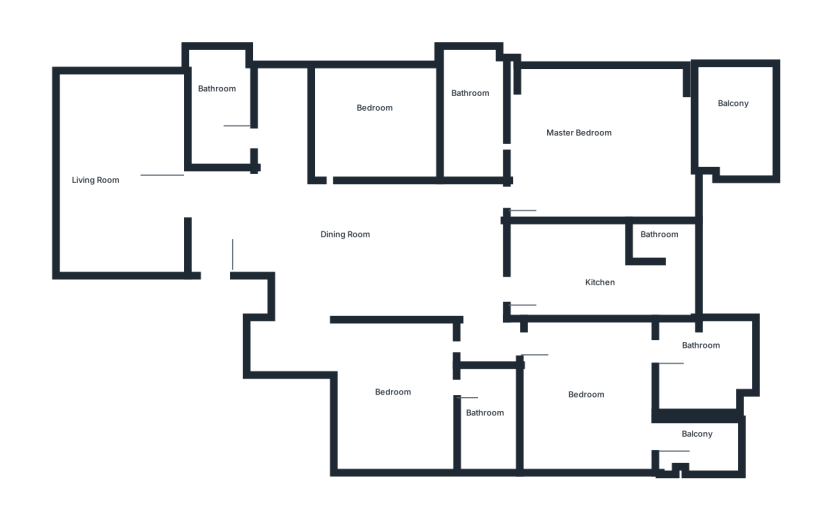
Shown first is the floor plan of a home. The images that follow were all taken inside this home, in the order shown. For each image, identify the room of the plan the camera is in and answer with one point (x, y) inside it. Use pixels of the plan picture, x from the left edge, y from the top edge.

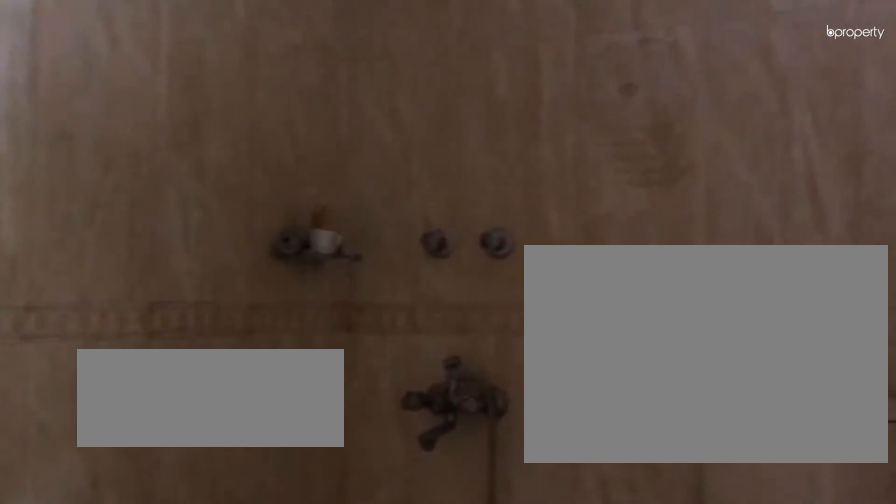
(465, 111)
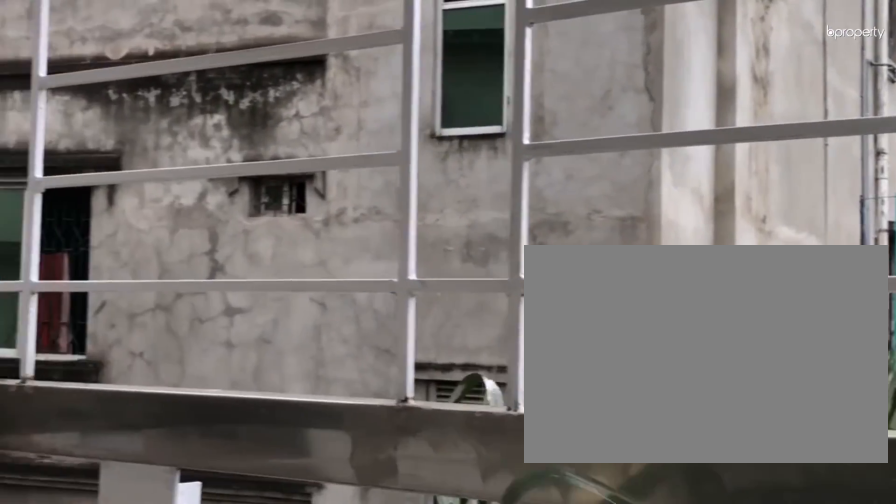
(735, 122)
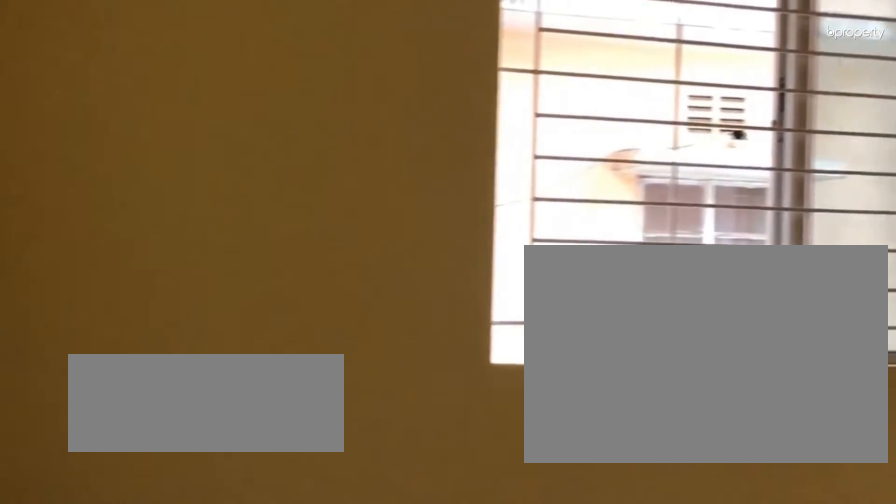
(382, 121)
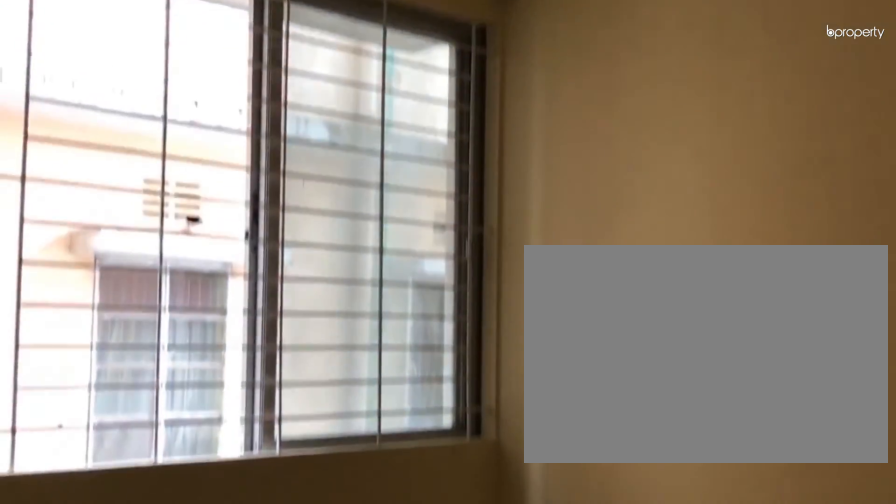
(382, 121)
